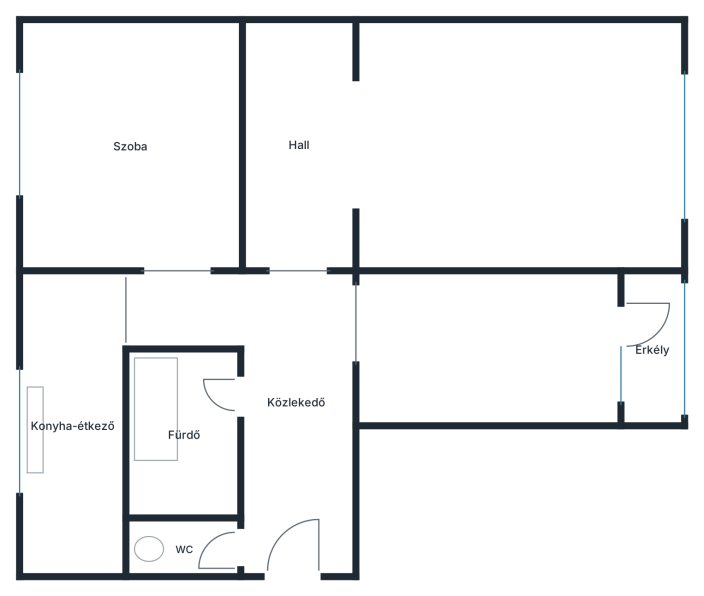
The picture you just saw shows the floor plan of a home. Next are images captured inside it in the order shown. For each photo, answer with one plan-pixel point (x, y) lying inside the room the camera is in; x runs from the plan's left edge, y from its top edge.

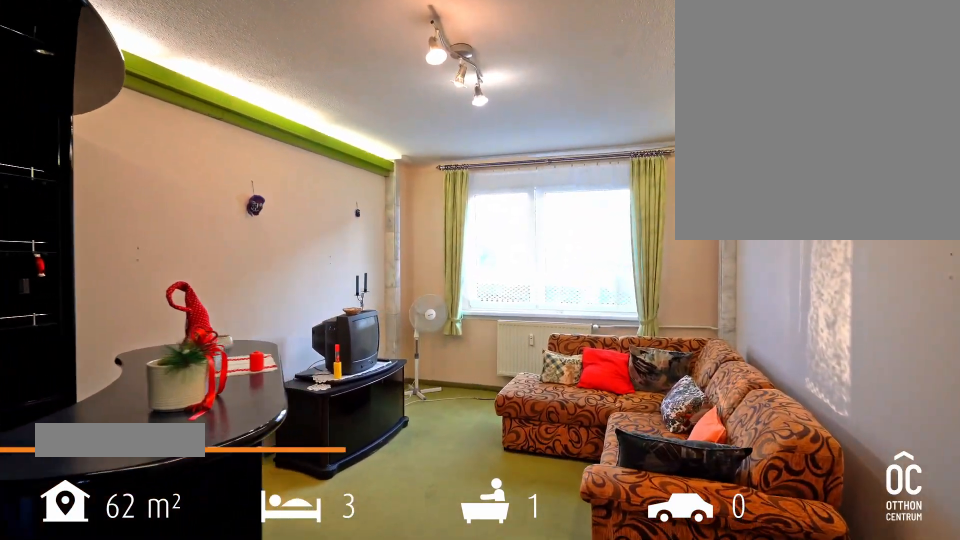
(513, 155)
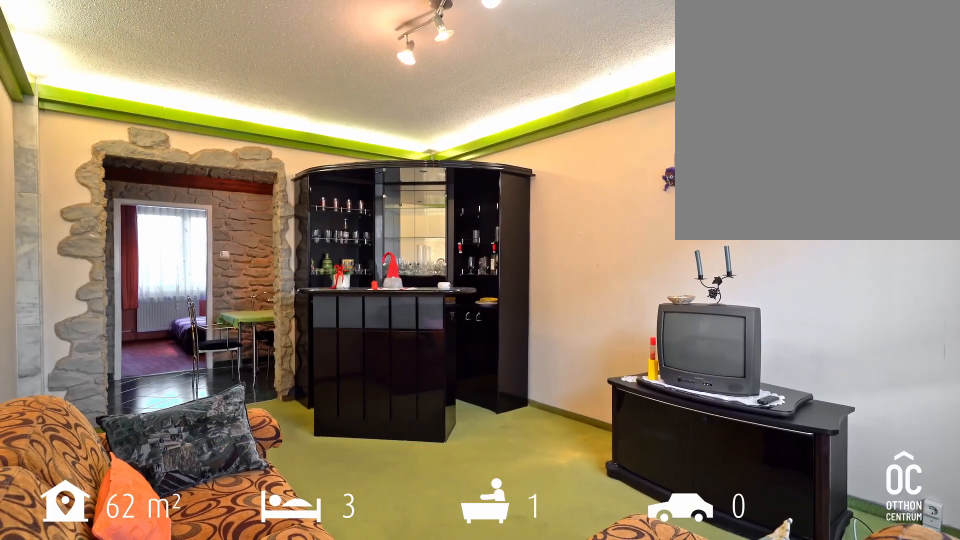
(513, 155)
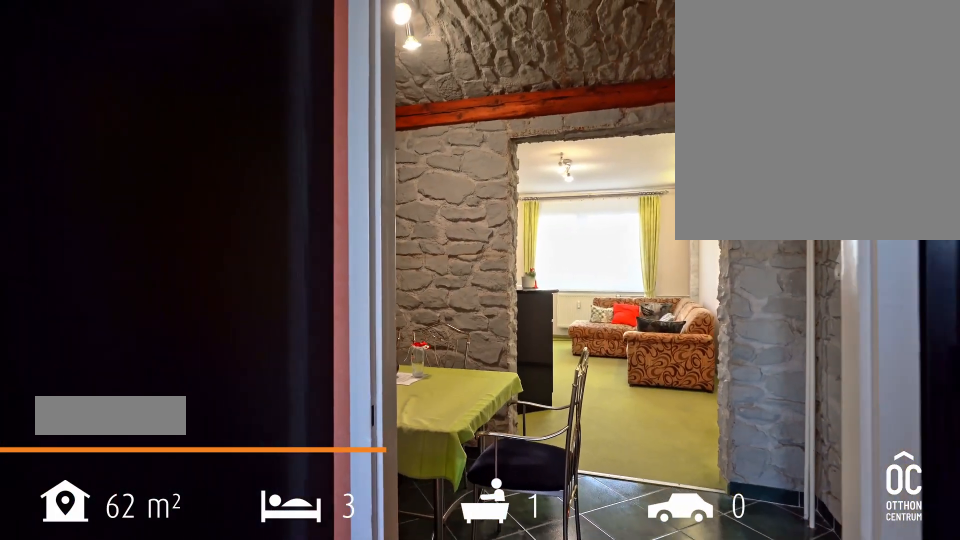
(301, 145)
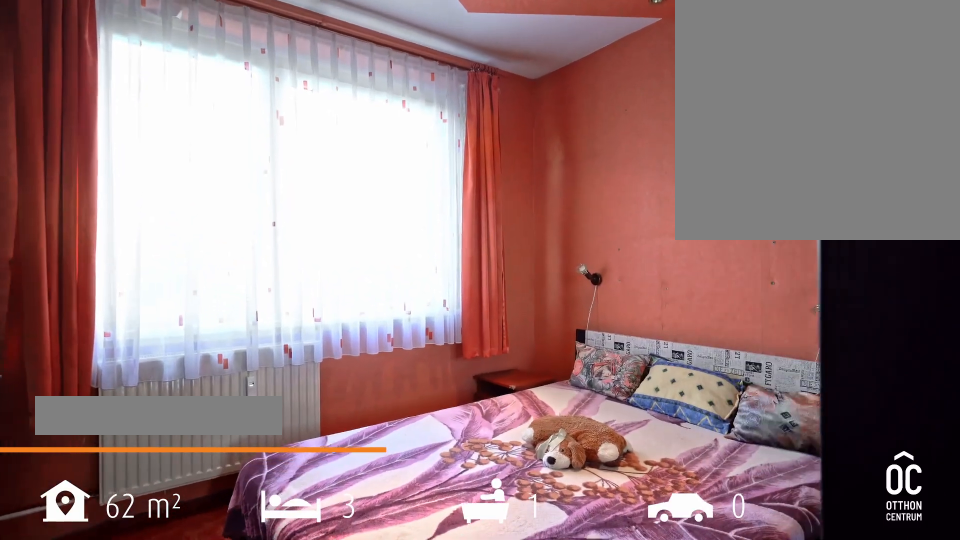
(144, 158)
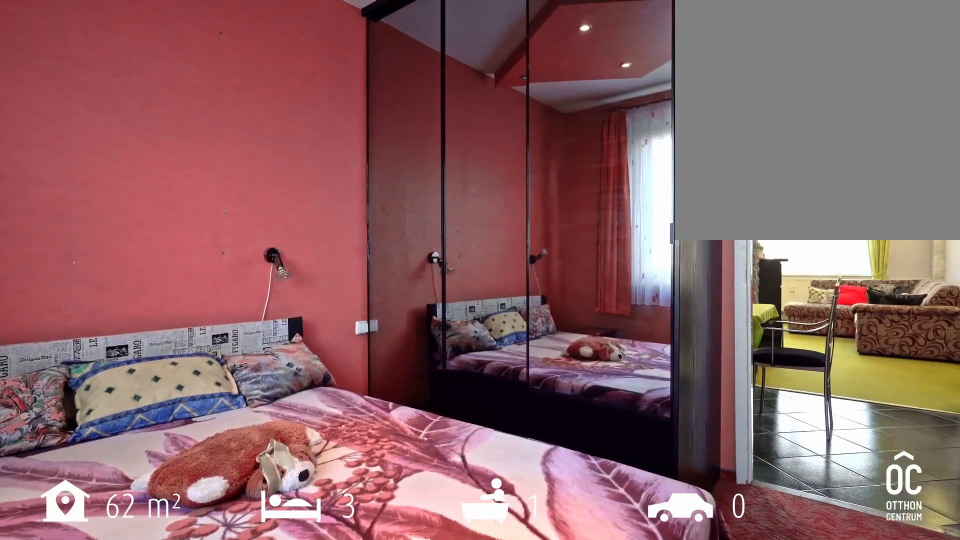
(144, 158)
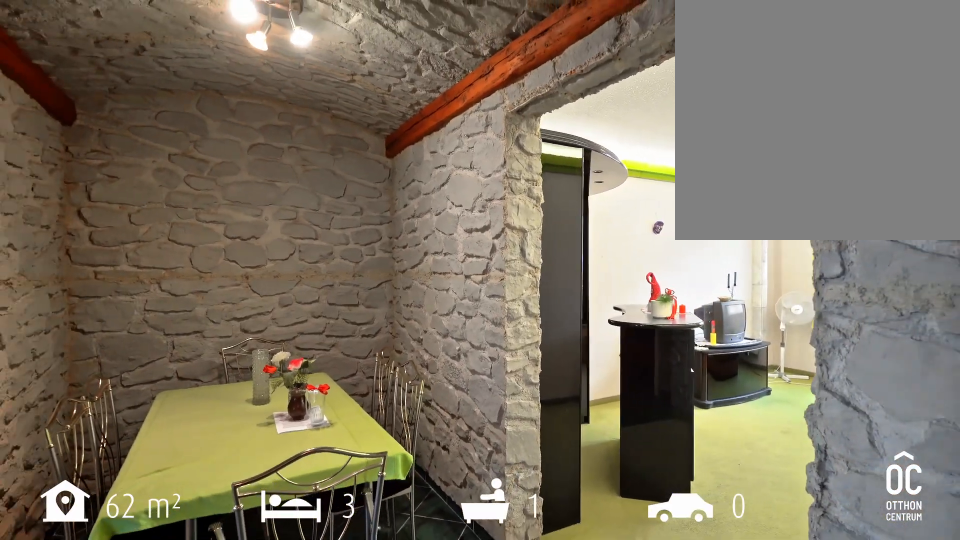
(301, 145)
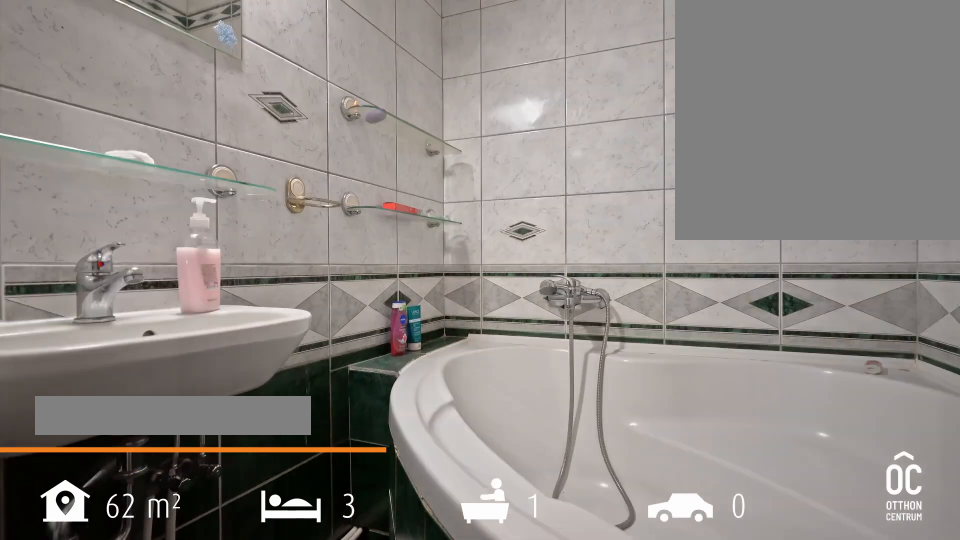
(184, 428)
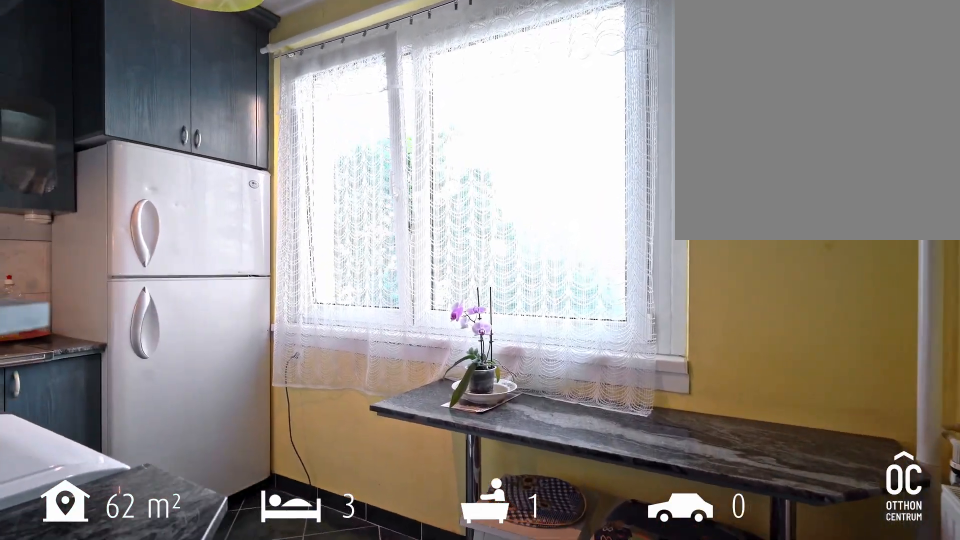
(79, 429)
